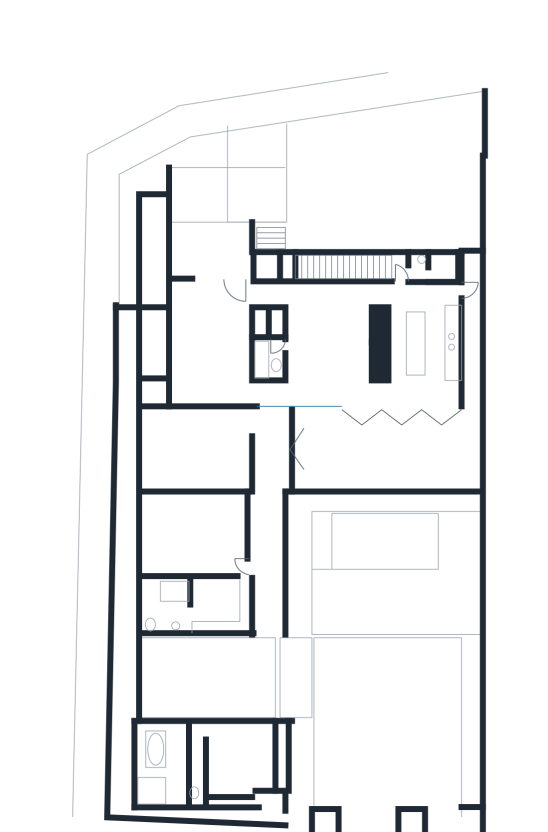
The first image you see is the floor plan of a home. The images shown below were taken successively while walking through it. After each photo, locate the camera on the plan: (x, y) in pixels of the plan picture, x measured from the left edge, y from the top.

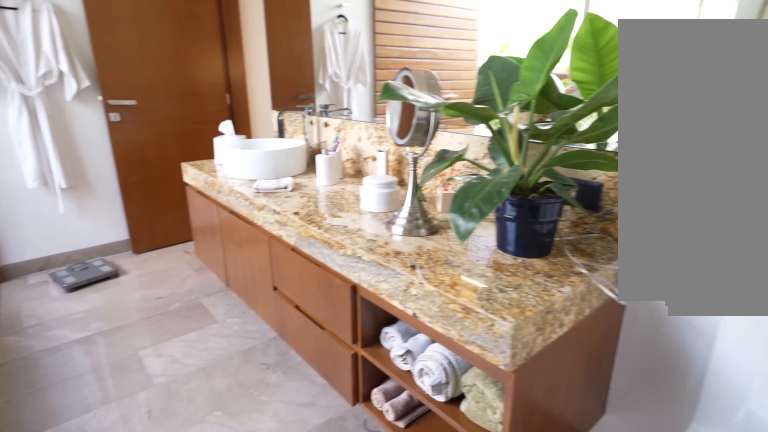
(174, 788)
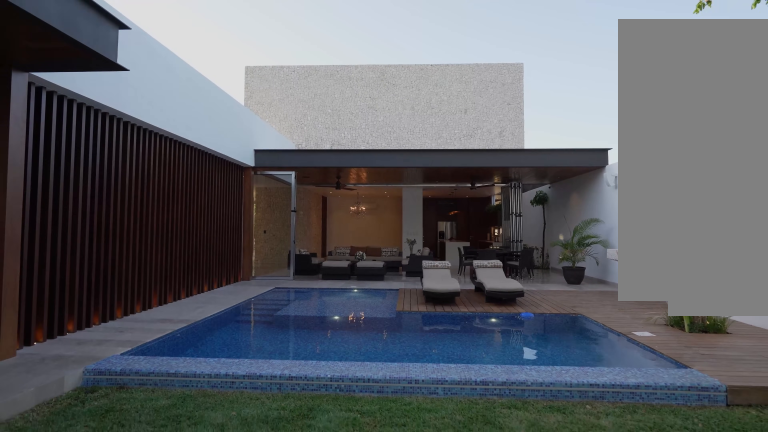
(367, 700)
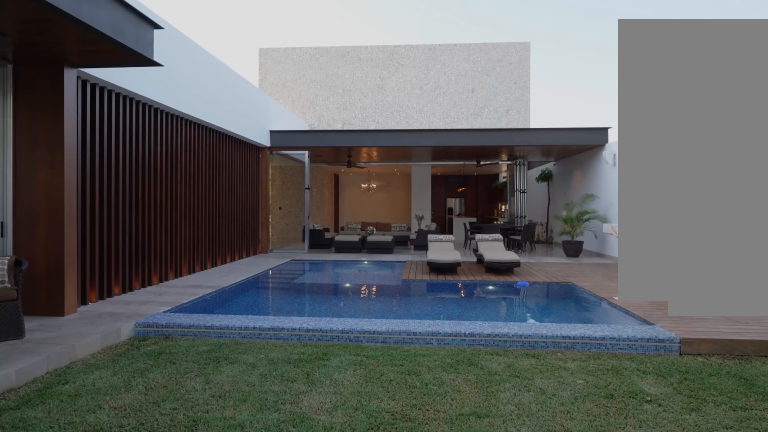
(379, 713)
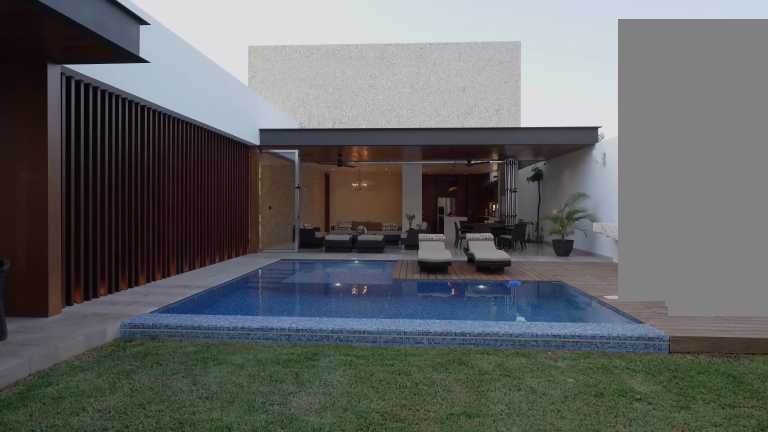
(379, 713)
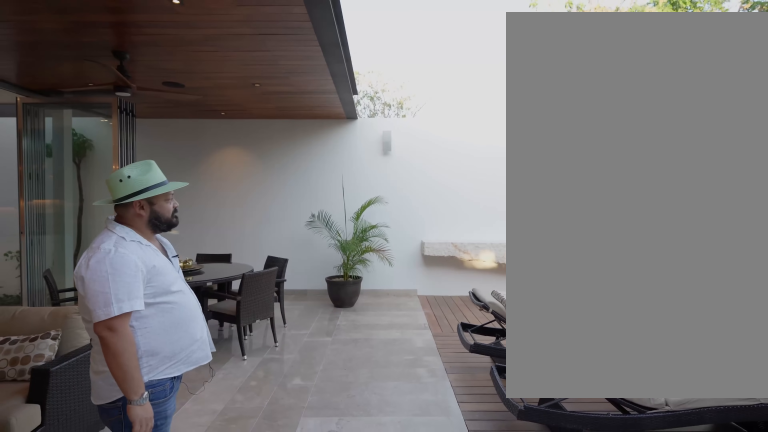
(384, 486)
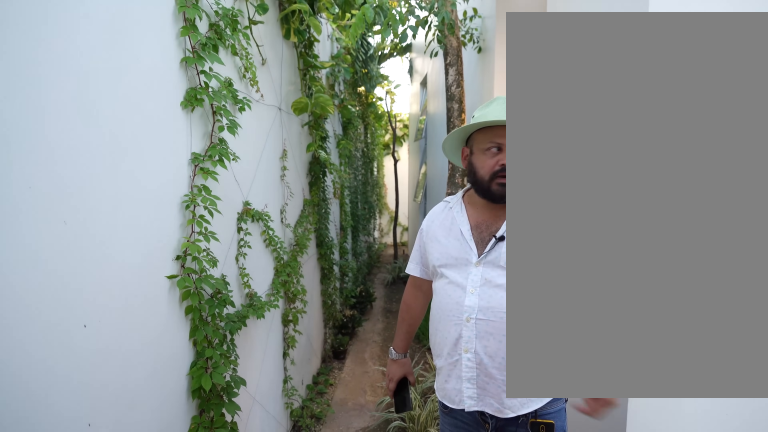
(292, 820)
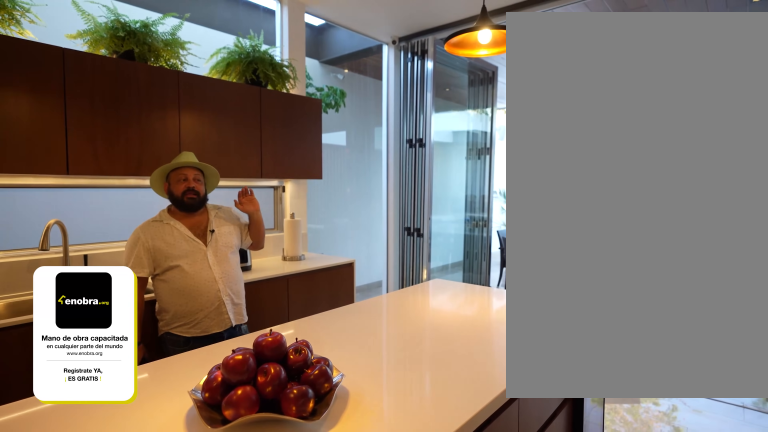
(396, 338)
